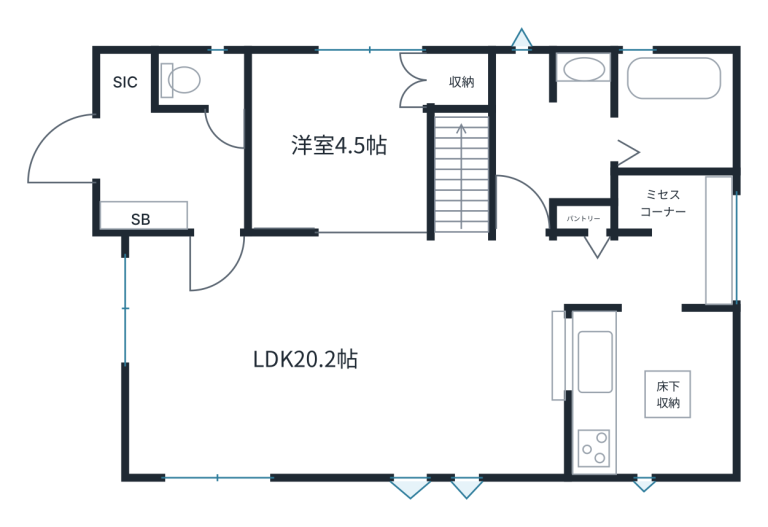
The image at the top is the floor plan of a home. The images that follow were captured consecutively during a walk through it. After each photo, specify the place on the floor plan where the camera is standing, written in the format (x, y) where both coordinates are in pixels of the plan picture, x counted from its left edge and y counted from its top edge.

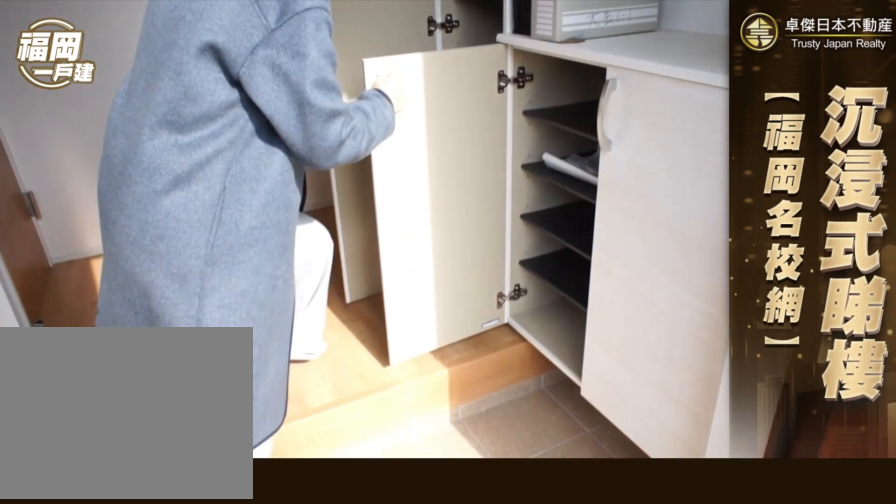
(142, 103)
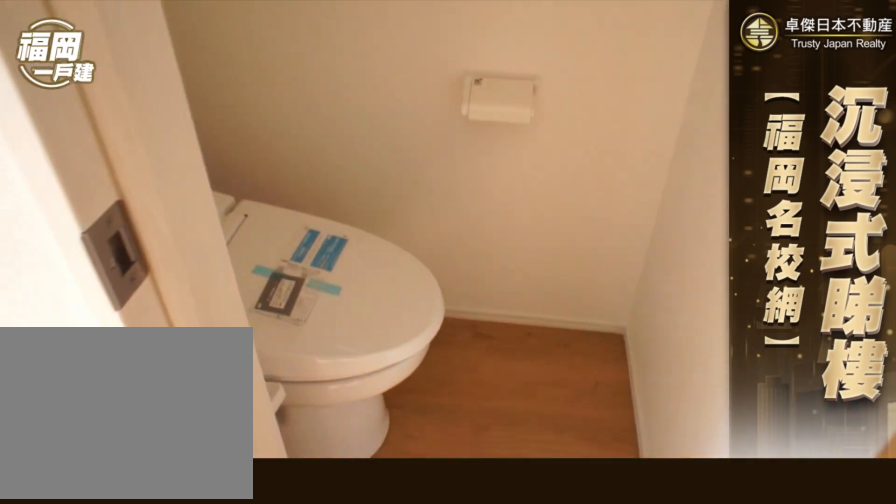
(197, 66)
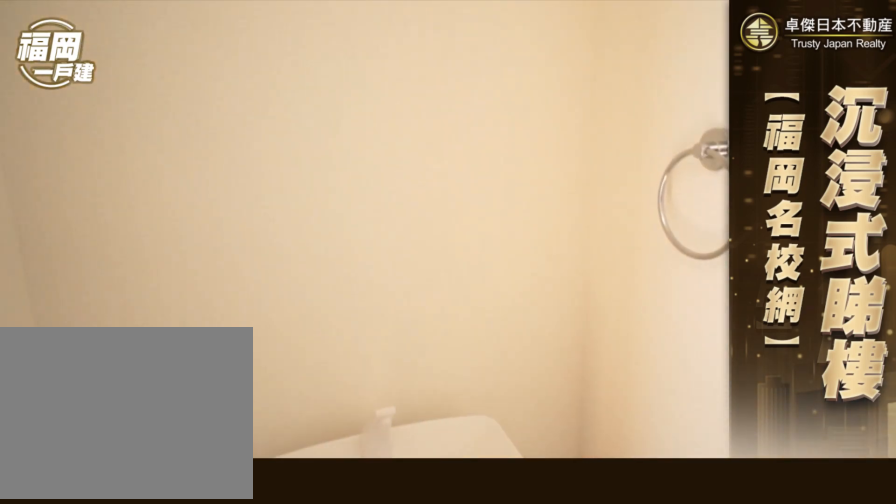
(189, 73)
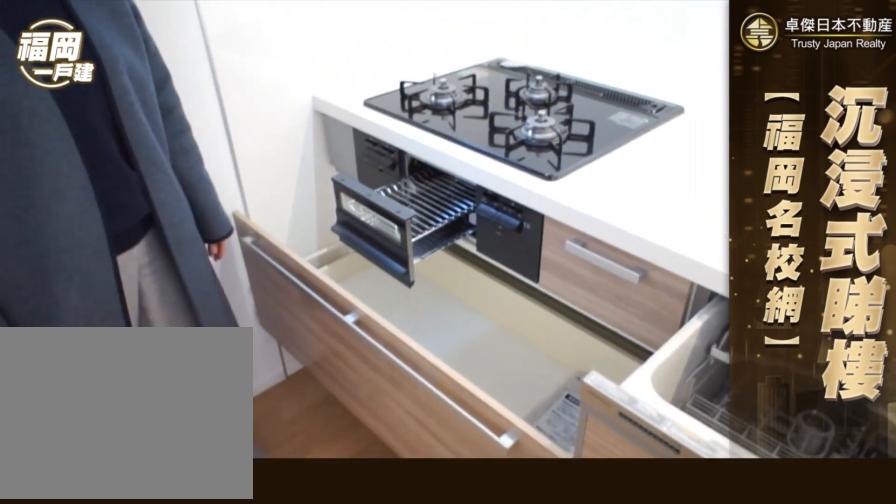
(661, 357)
